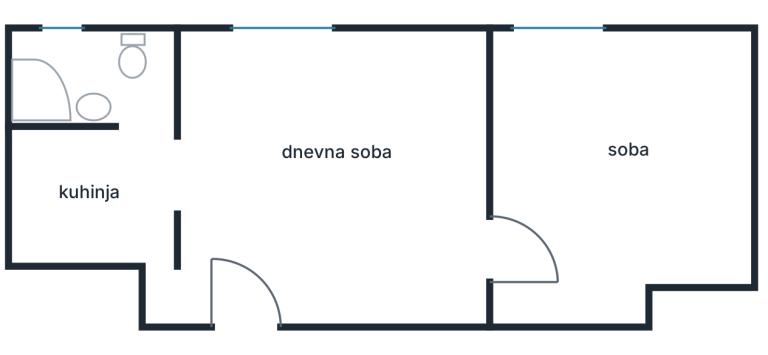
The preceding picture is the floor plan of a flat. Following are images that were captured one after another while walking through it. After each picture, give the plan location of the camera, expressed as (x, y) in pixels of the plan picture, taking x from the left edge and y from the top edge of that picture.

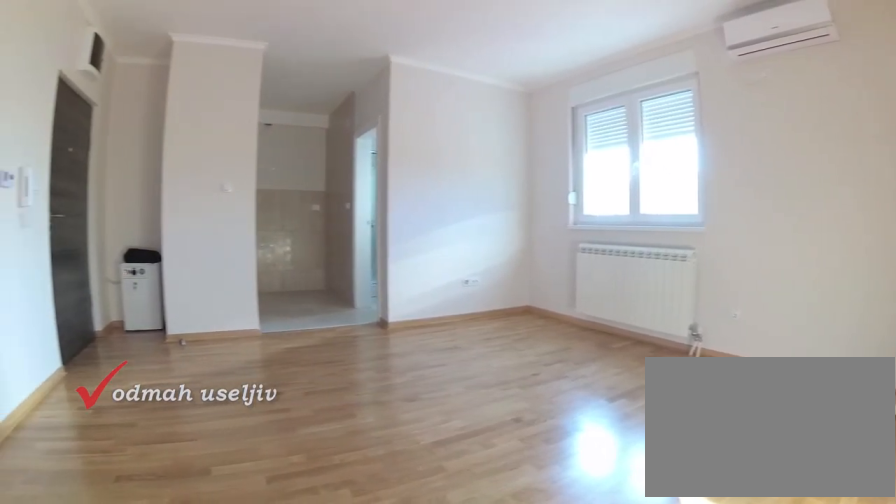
(495, 251)
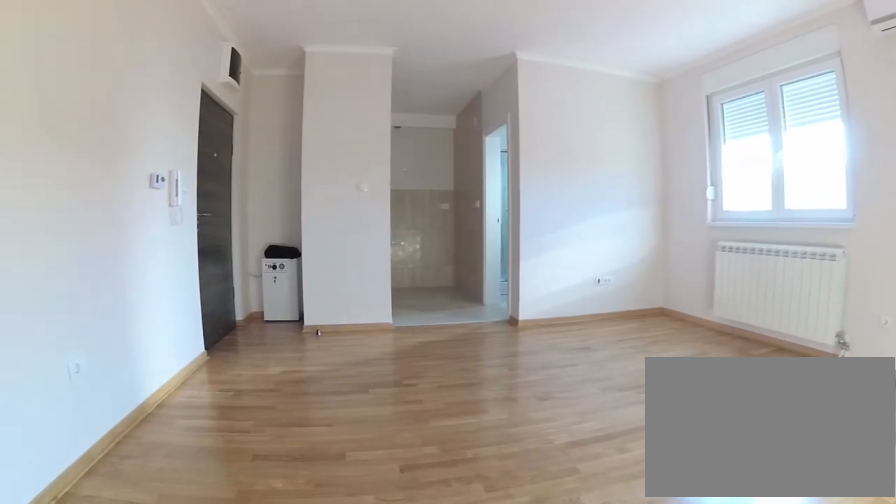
(496, 245)
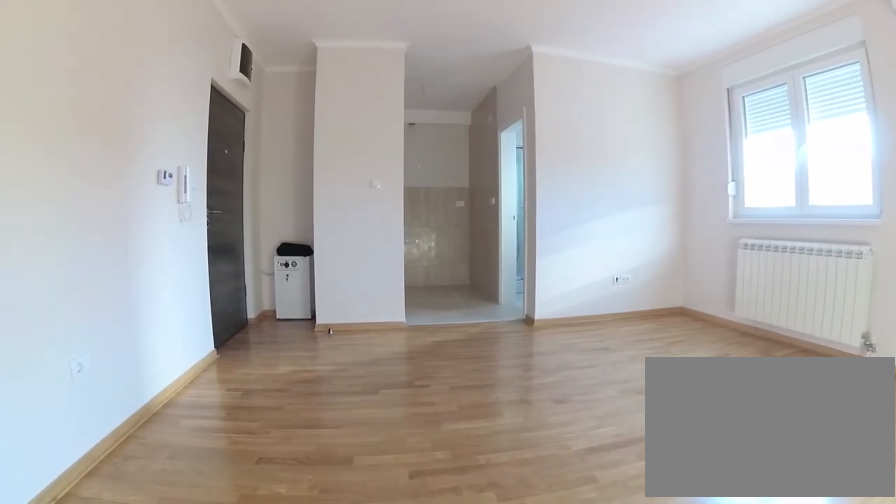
(495, 243)
